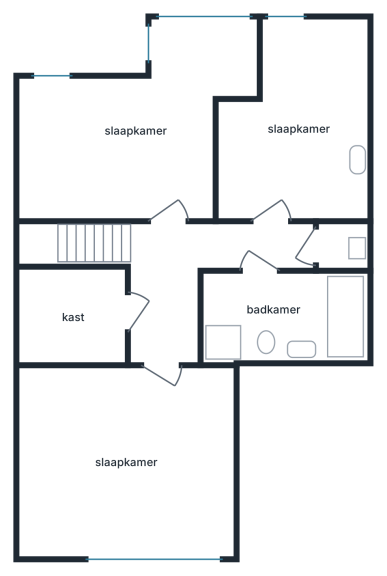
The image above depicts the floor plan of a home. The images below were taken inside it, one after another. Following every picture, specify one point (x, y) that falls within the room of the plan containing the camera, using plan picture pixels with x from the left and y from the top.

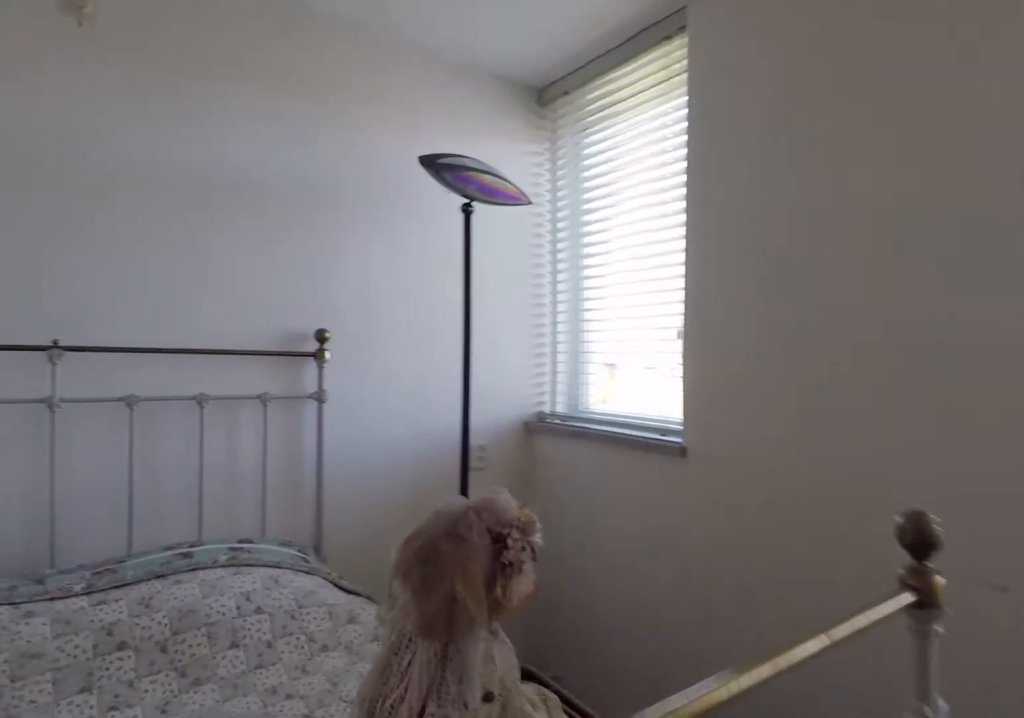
(77, 152)
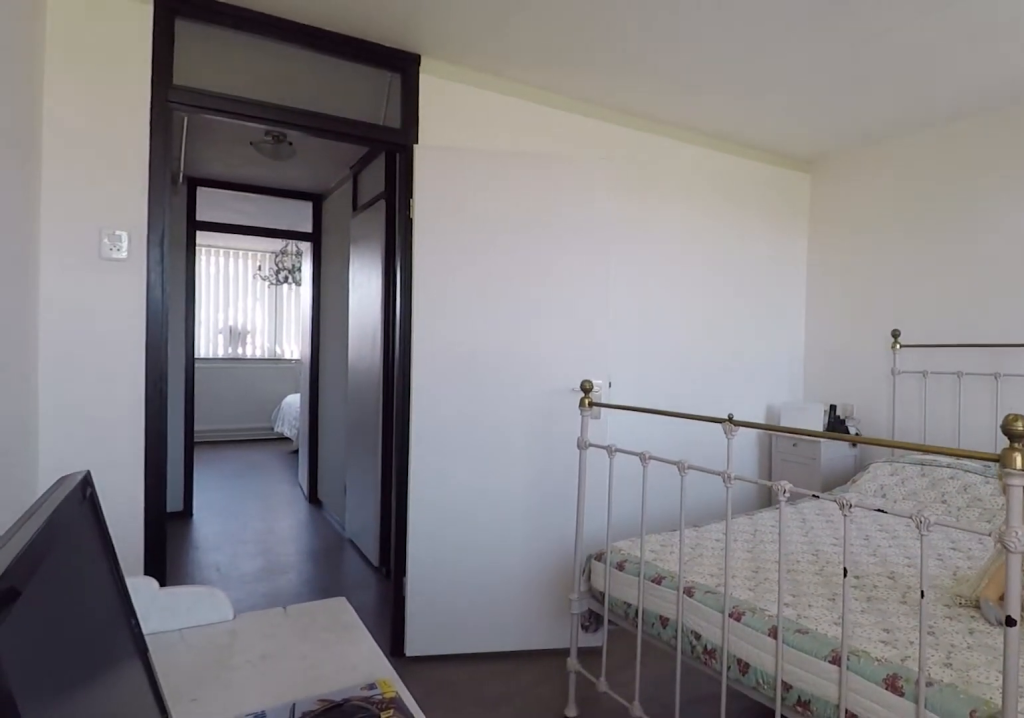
(77, 152)
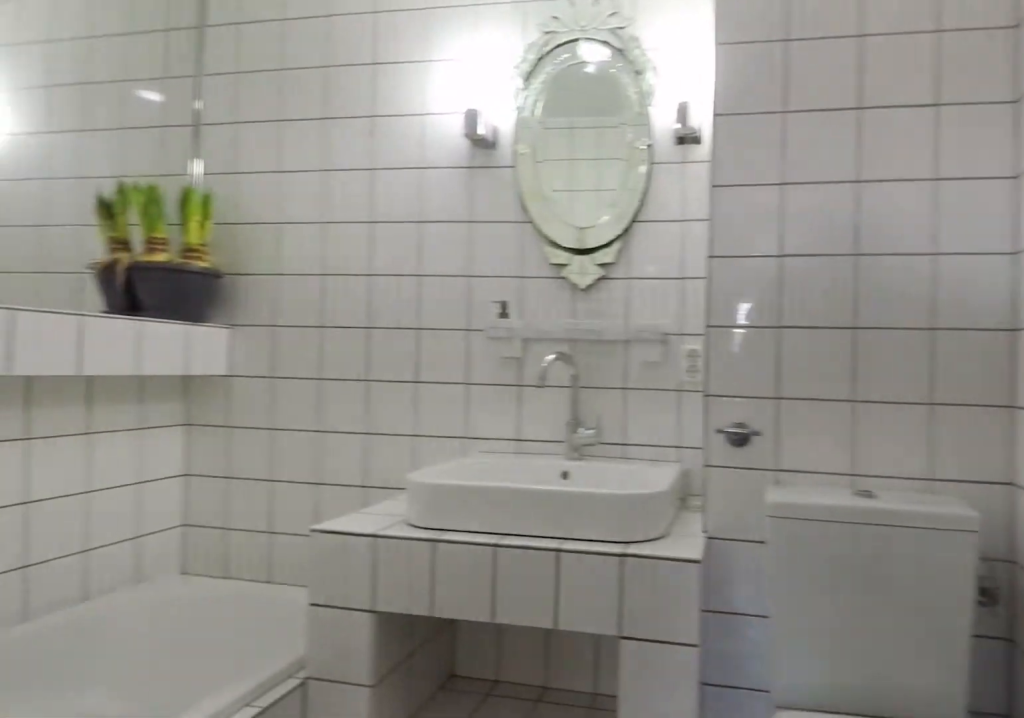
(308, 315)
